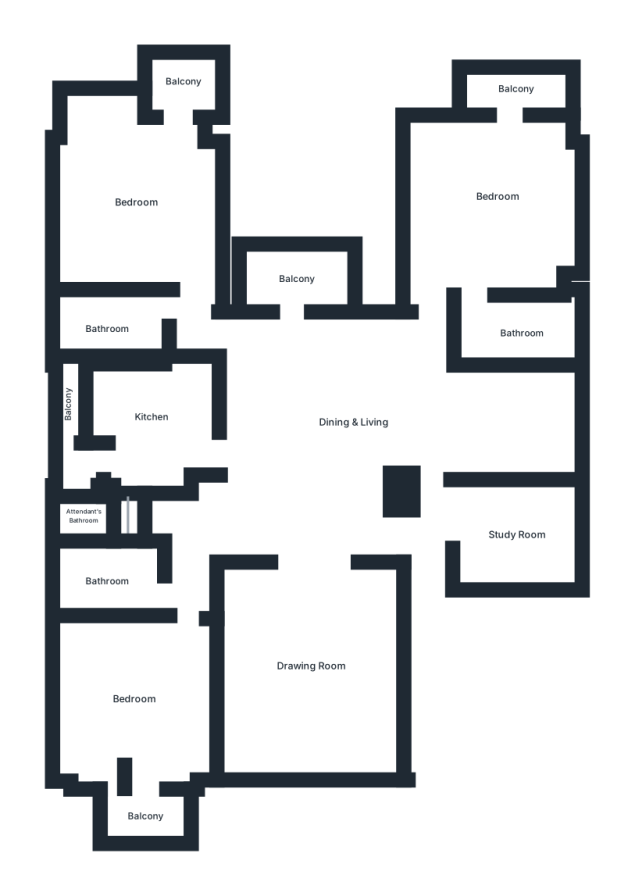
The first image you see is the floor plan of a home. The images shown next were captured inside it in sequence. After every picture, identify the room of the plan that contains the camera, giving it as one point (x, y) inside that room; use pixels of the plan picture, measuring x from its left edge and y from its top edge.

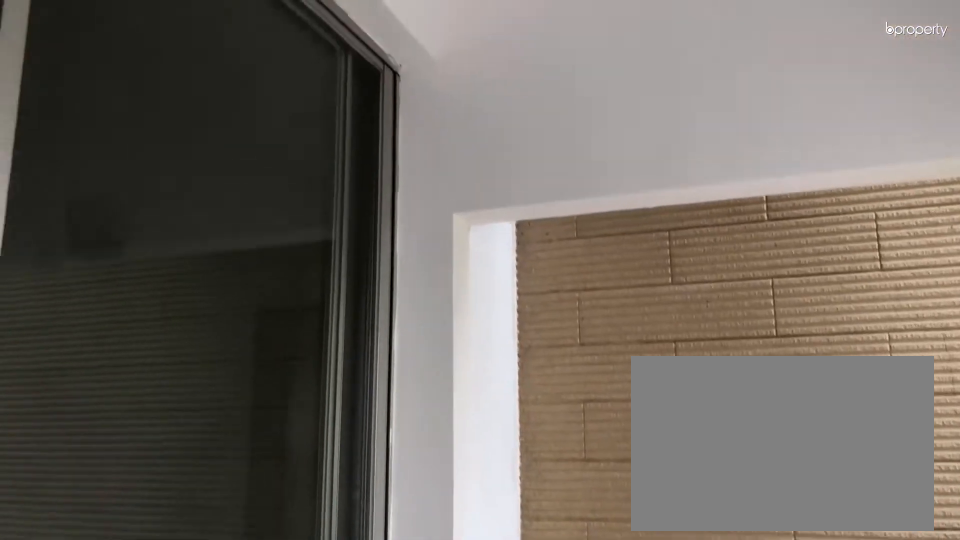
(288, 271)
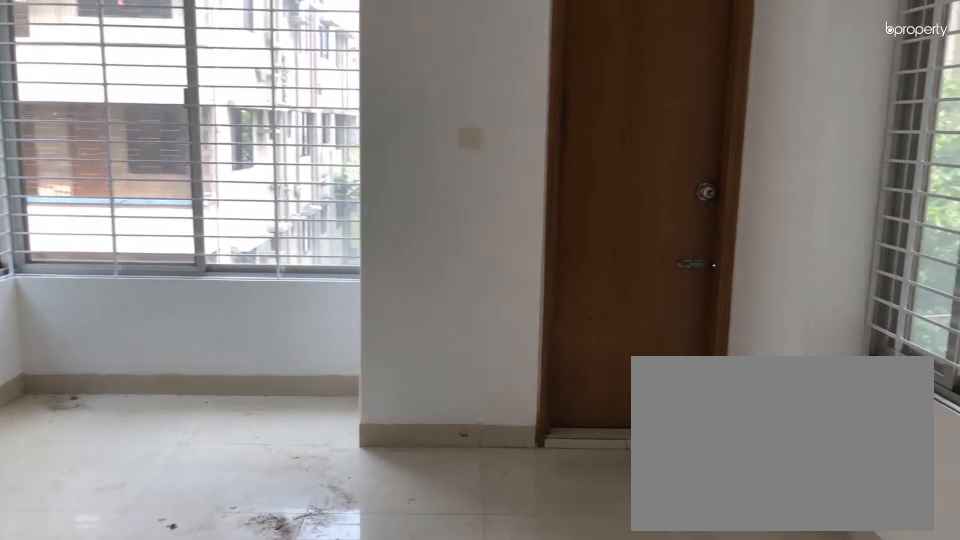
(133, 208)
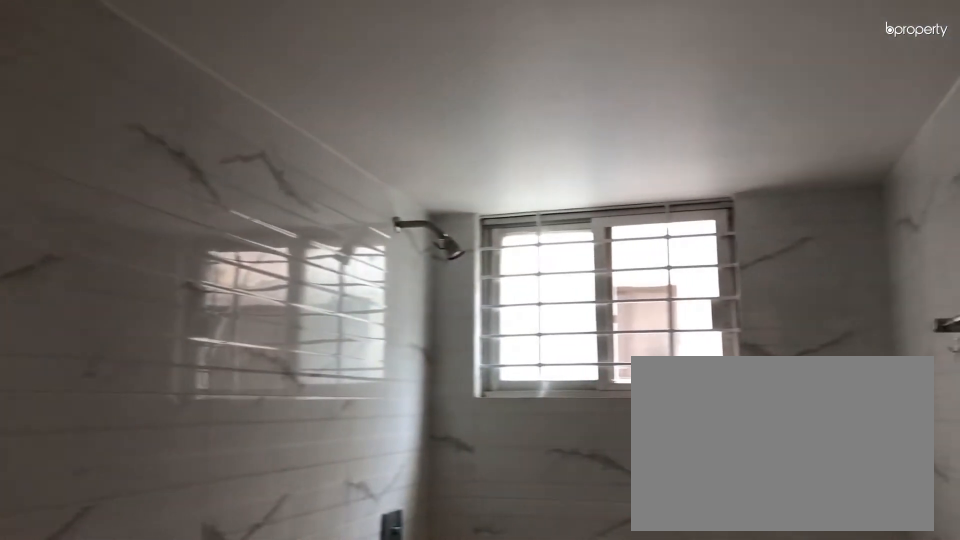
(112, 322)
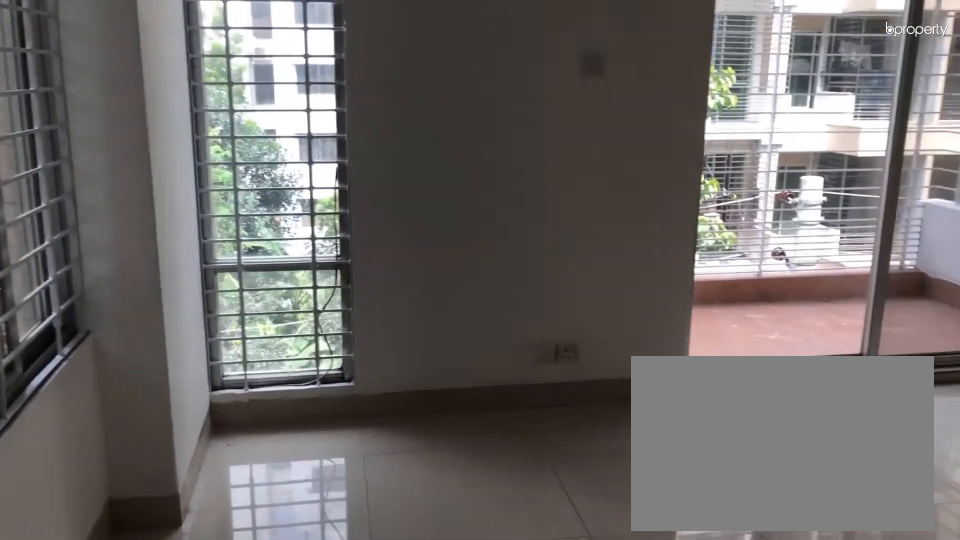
(487, 222)
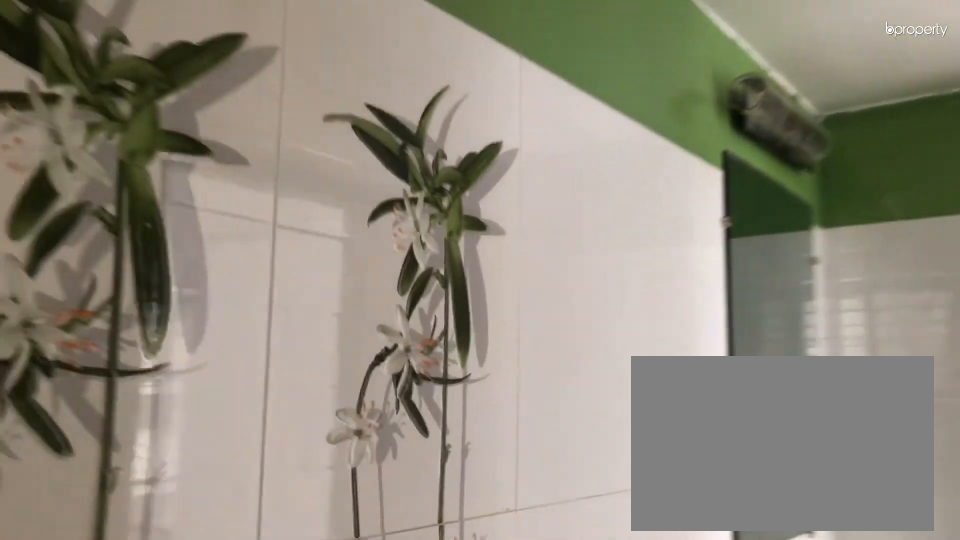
(516, 325)
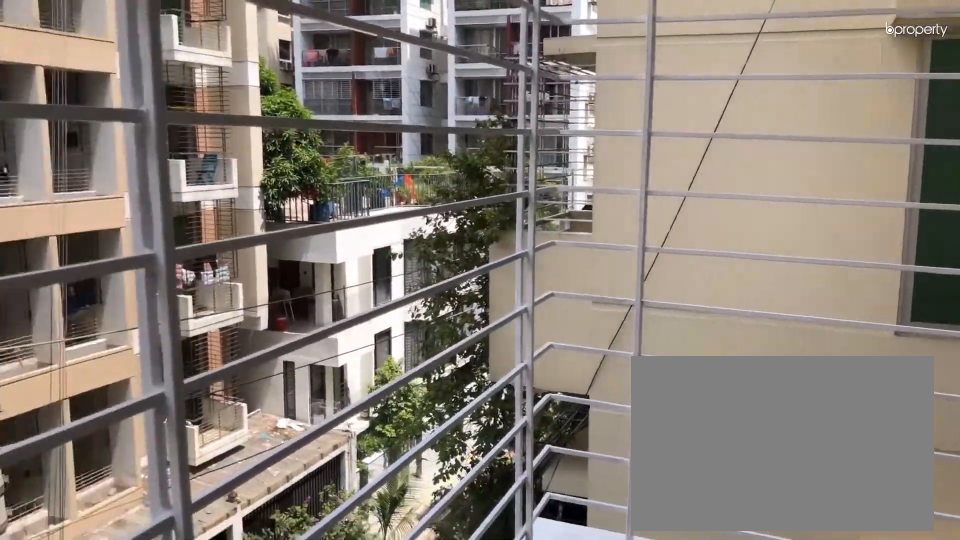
(509, 93)
